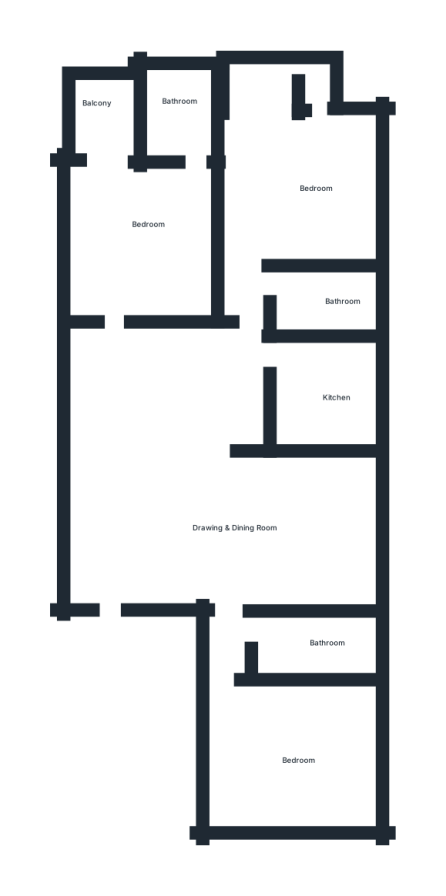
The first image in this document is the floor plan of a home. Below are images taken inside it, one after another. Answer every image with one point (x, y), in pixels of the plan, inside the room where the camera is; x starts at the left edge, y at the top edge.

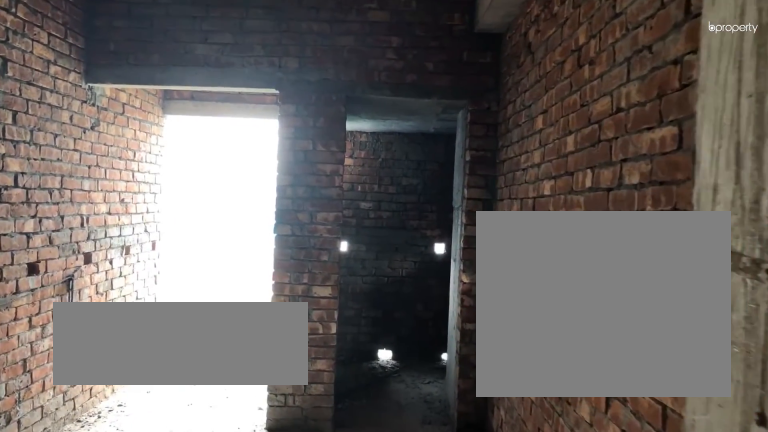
(141, 221)
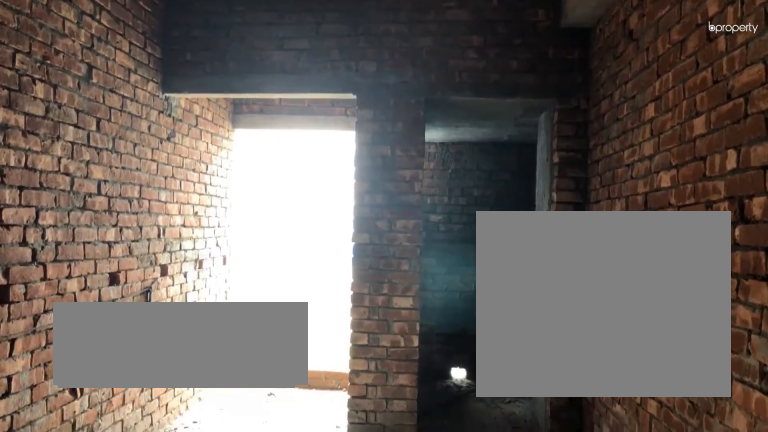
(141, 221)
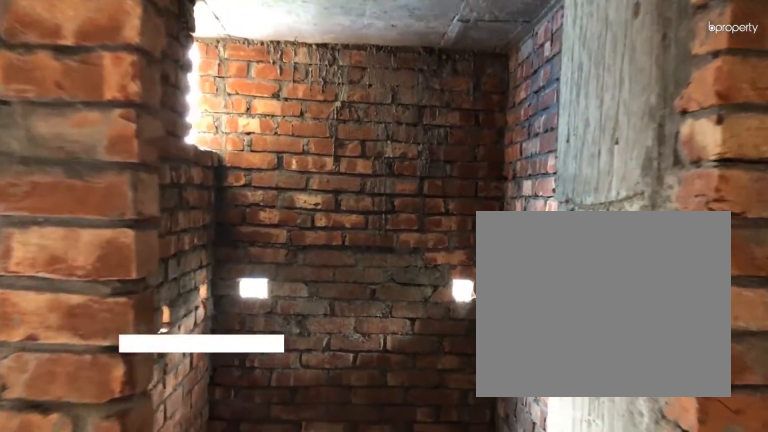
(192, 131)
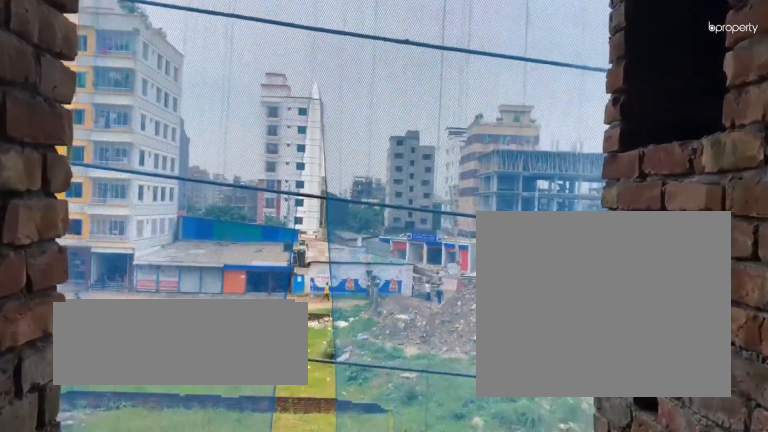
(106, 119)
